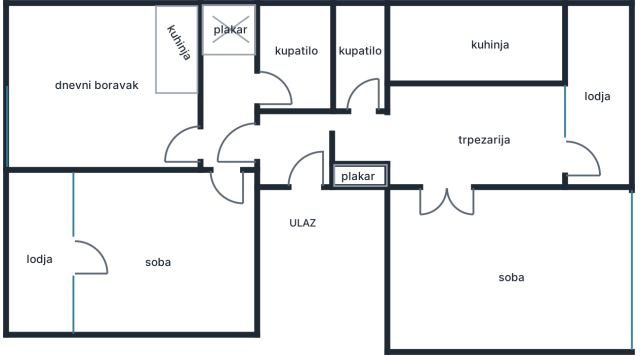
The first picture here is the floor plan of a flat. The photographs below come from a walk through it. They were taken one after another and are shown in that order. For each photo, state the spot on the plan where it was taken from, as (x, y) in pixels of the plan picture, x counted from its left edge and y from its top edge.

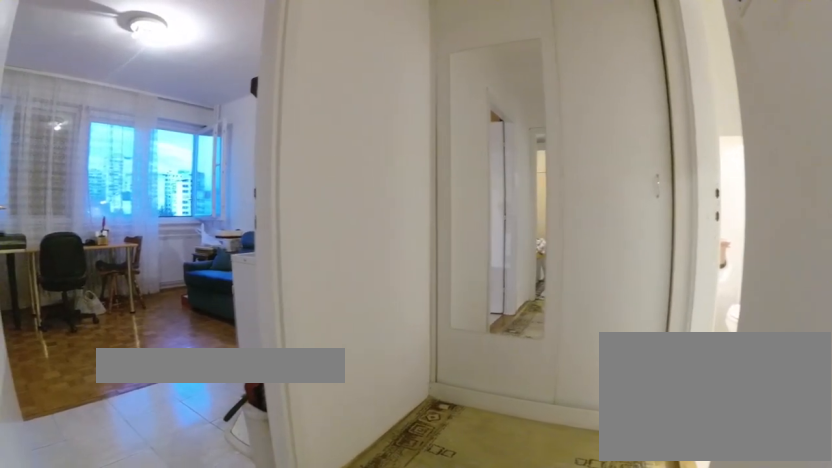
(244, 140)
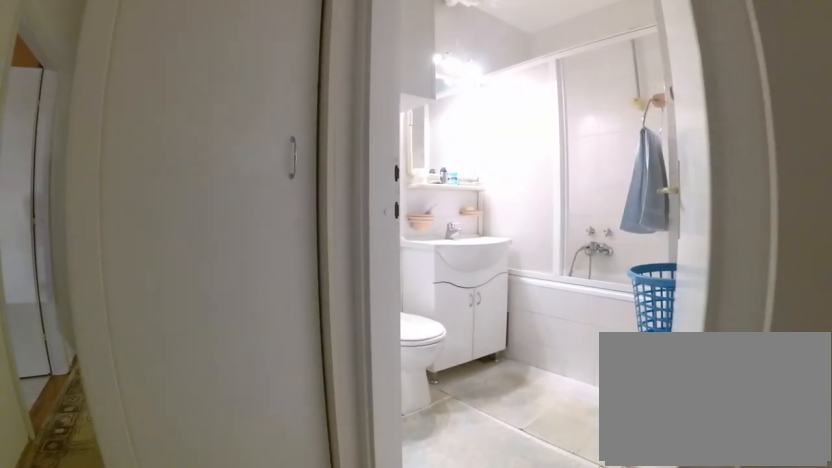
(230, 107)
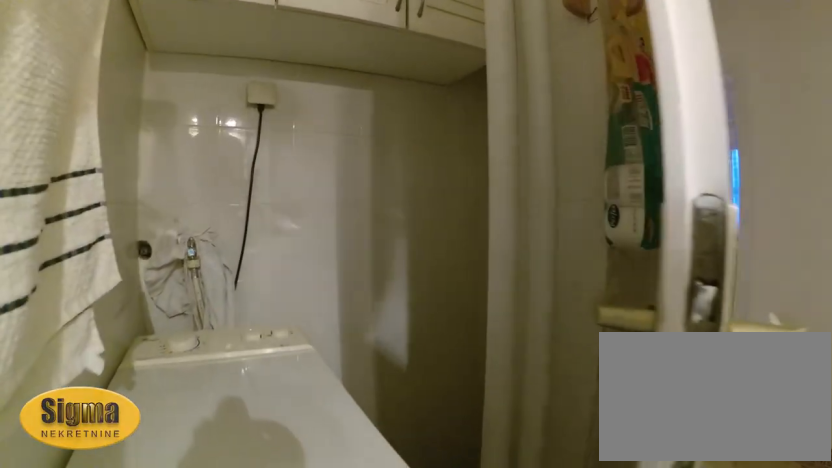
(316, 67)
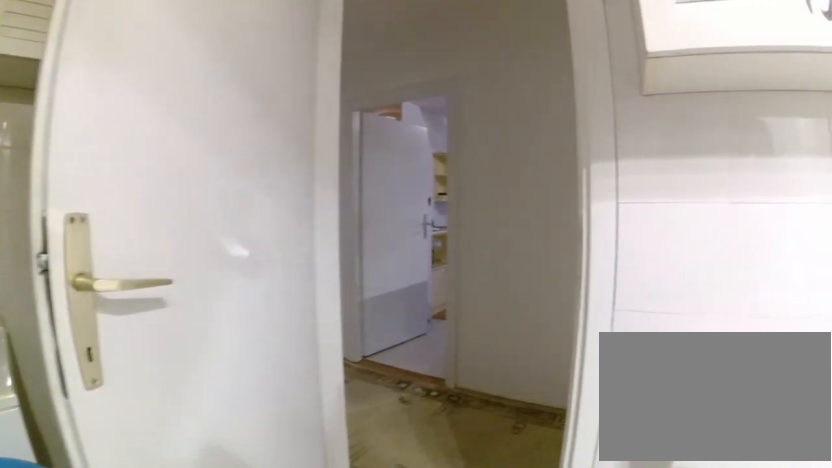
(309, 74)
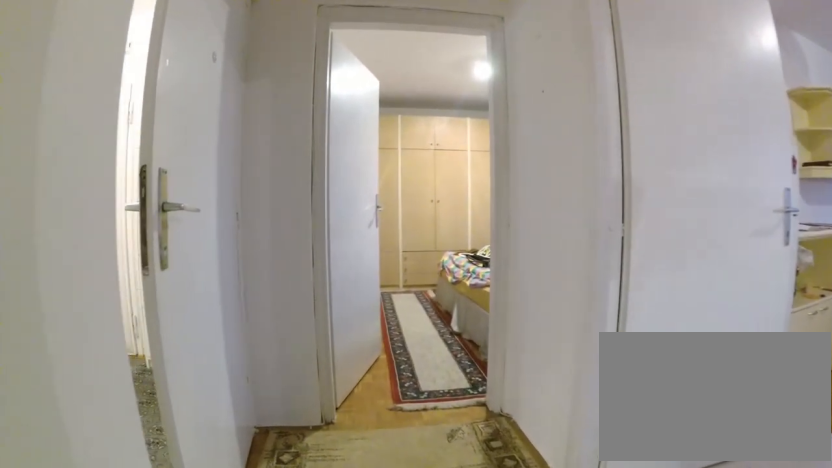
(232, 69)
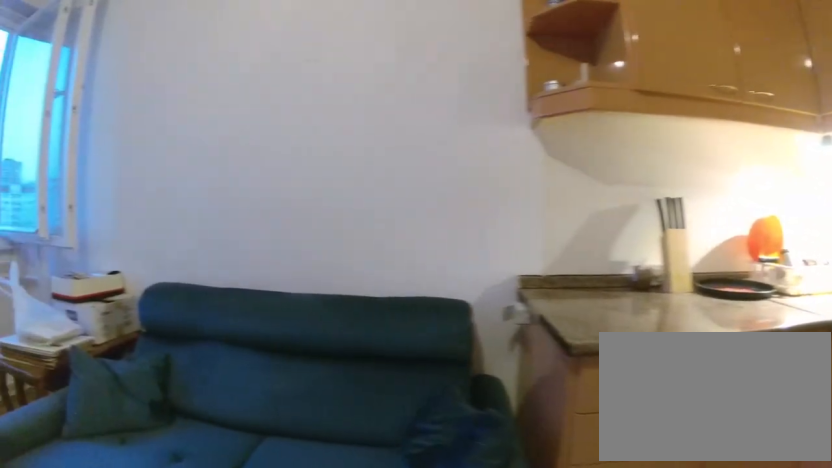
(152, 71)
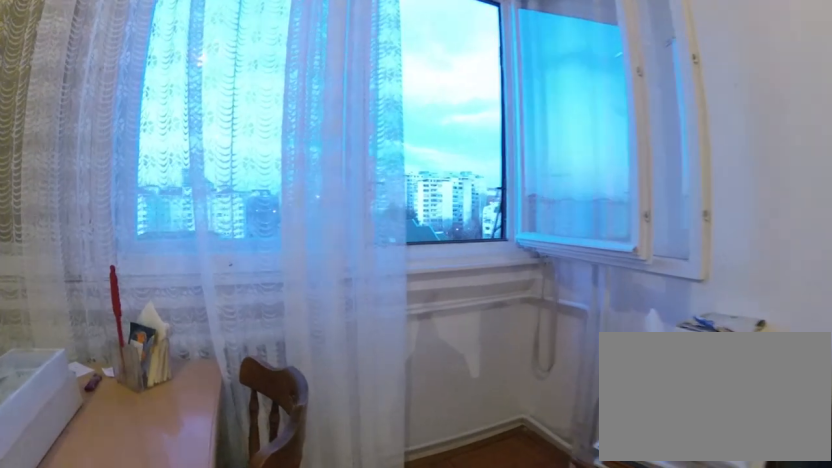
(99, 61)
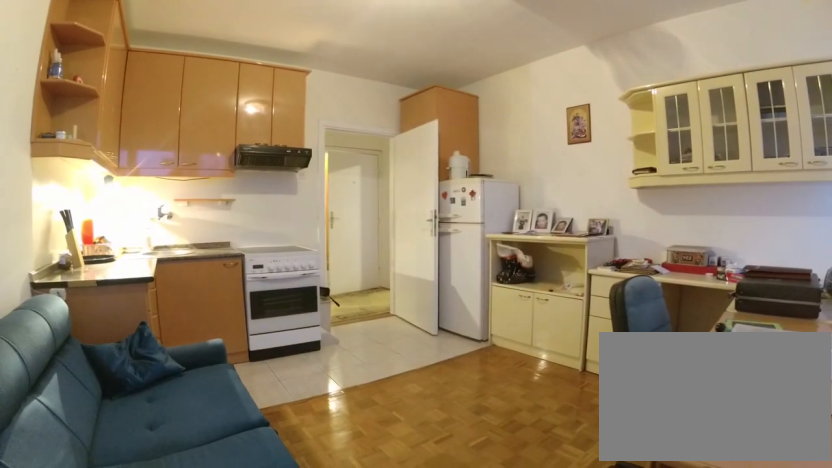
(26, 23)
